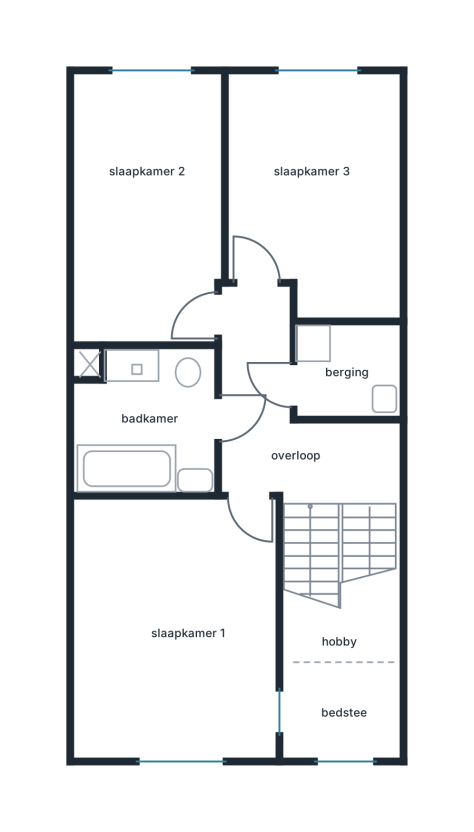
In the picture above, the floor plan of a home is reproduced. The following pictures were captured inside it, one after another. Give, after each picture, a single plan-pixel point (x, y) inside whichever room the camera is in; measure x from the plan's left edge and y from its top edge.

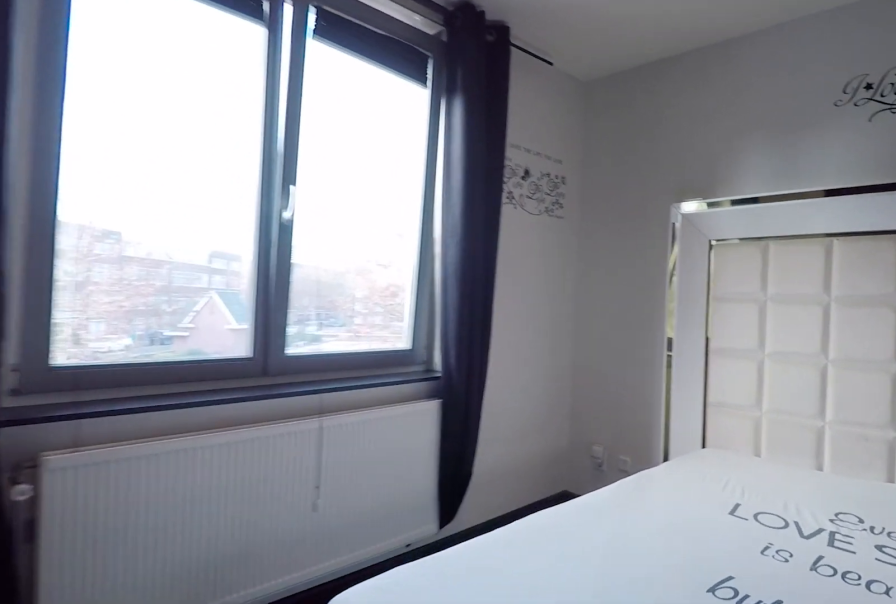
(178, 627)
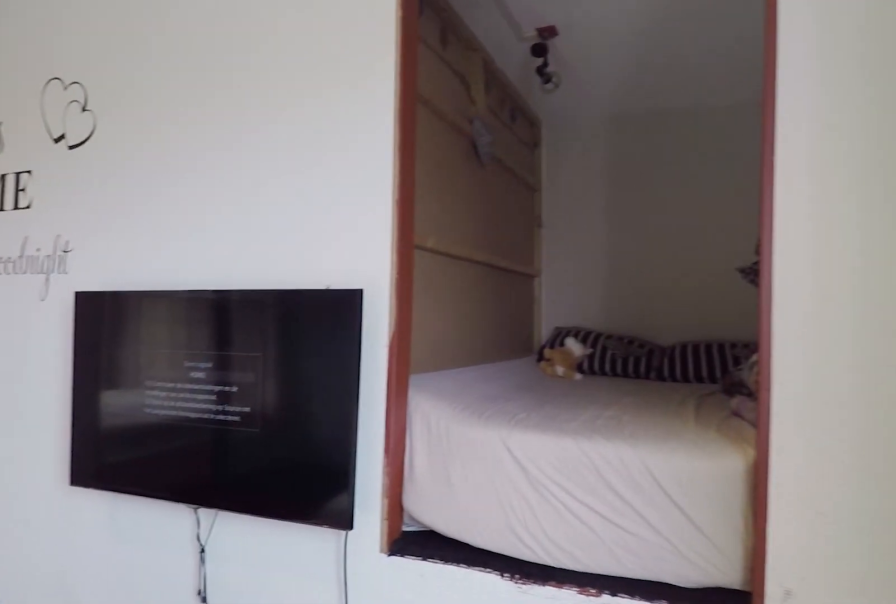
(178, 627)
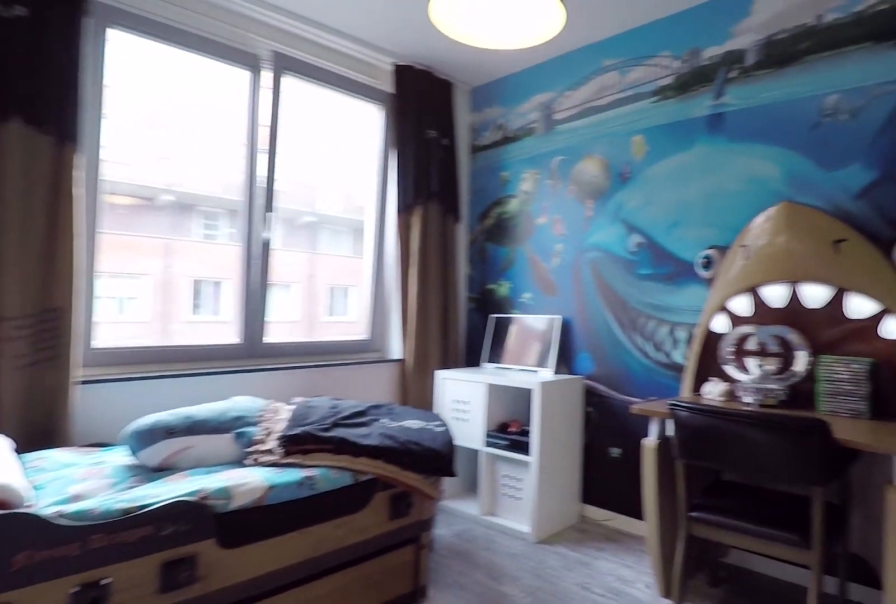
(315, 191)
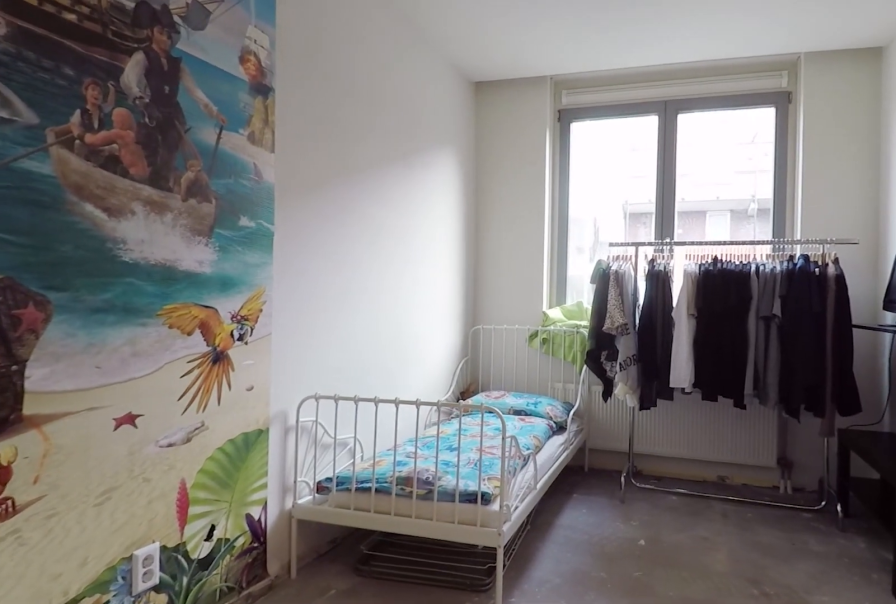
(148, 209)
